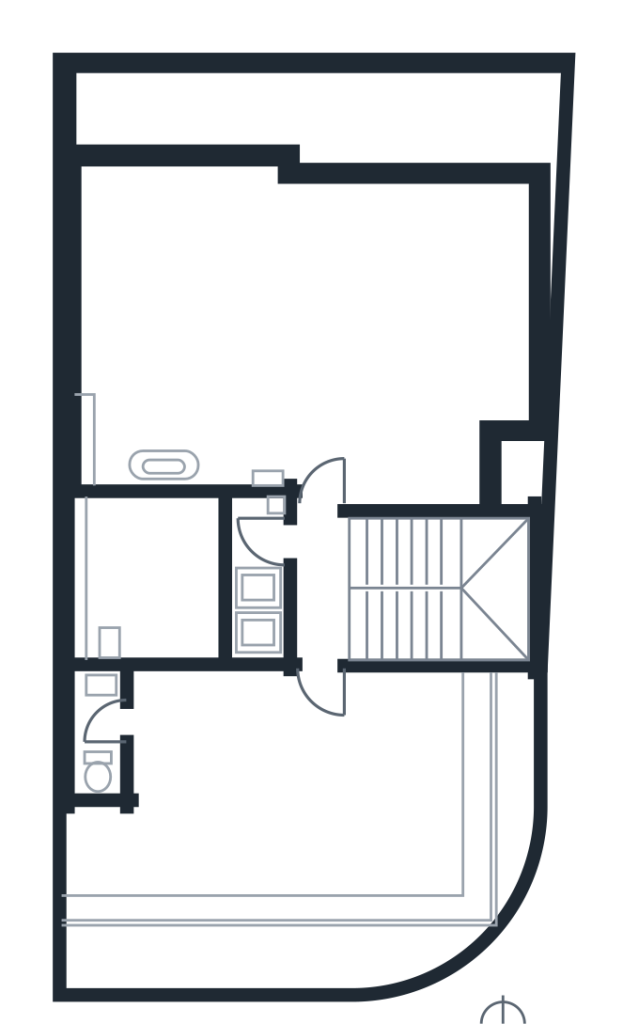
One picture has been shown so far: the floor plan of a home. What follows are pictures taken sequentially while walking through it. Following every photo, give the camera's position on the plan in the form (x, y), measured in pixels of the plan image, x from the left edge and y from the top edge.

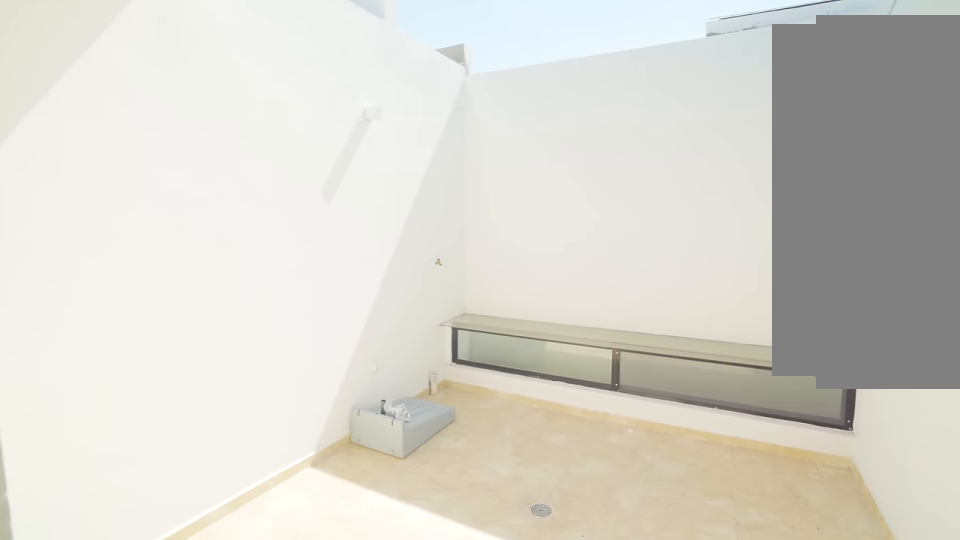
(288, 556)
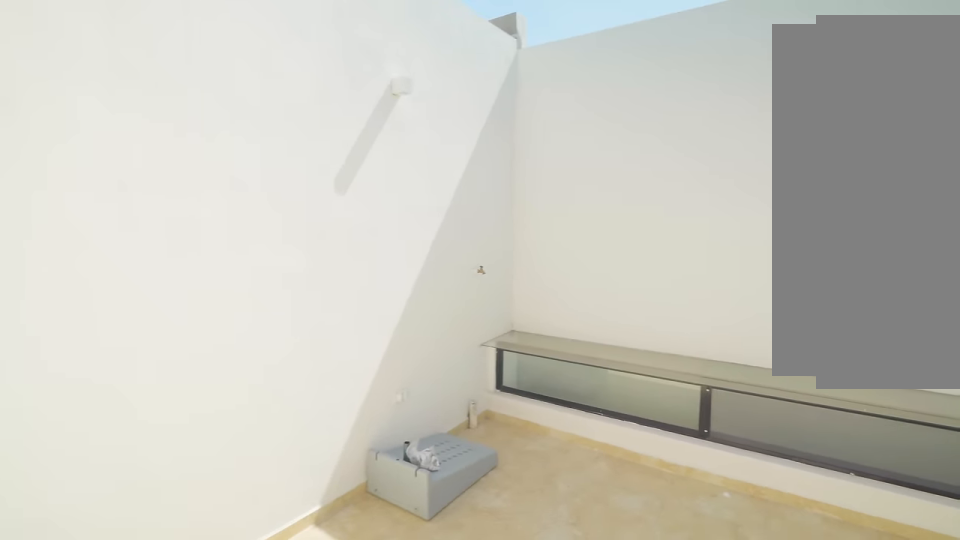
(279, 551)
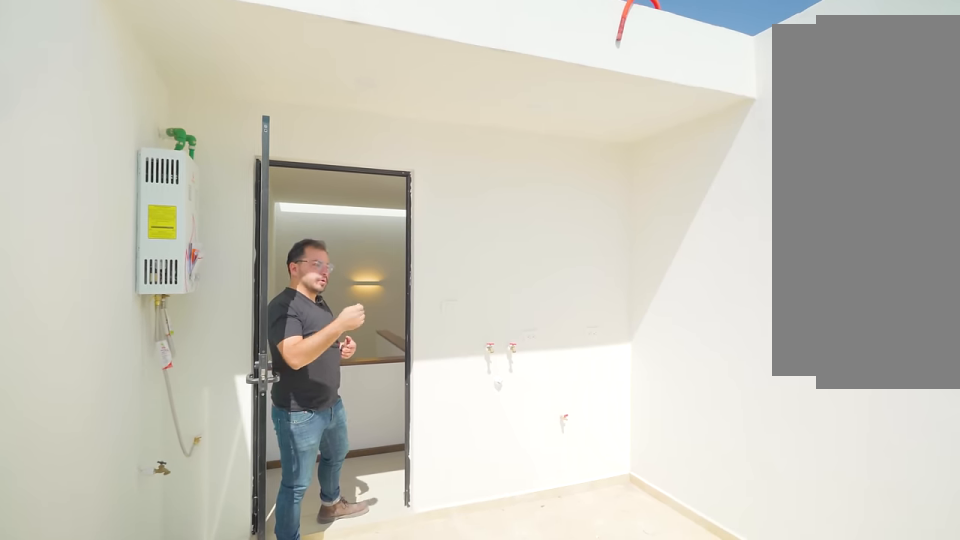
(122, 536)
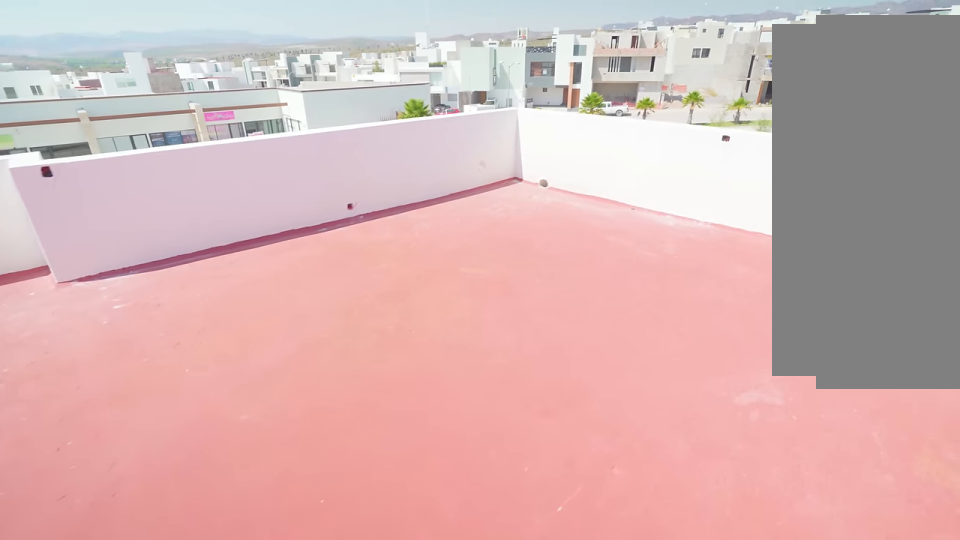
(326, 457)
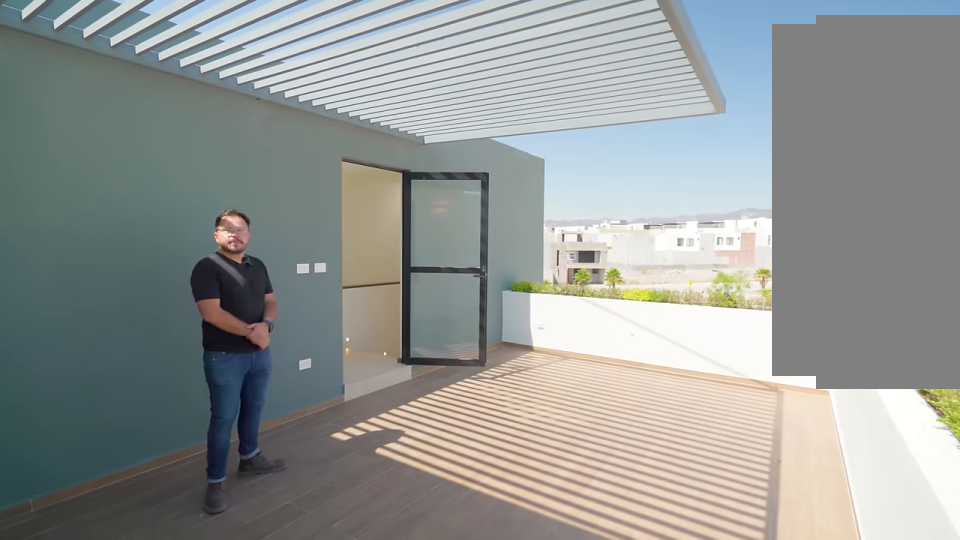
(170, 894)
